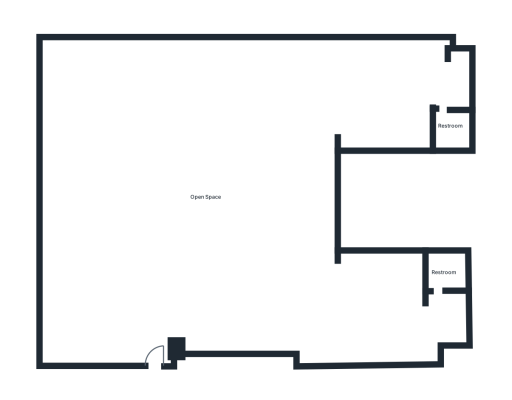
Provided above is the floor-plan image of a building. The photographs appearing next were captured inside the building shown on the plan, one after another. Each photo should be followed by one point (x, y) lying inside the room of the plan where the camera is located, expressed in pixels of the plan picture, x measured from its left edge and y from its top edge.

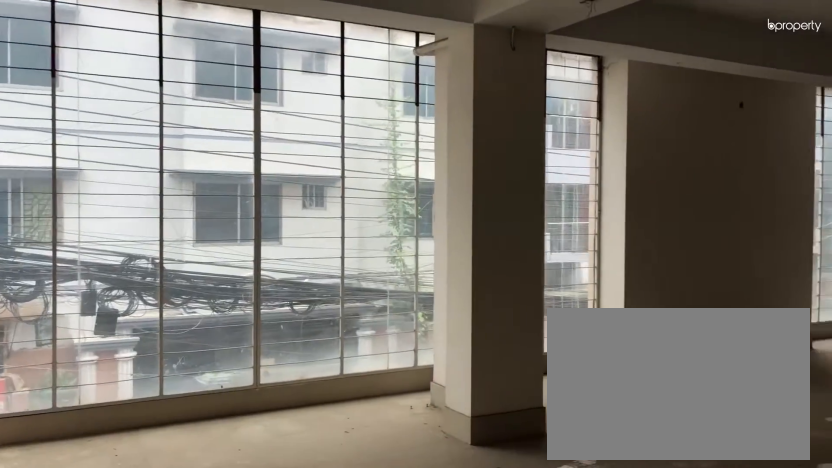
(207, 197)
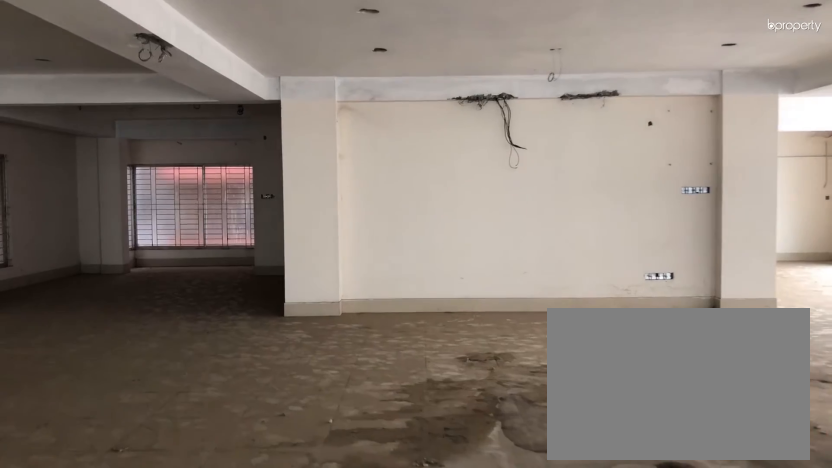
(207, 197)
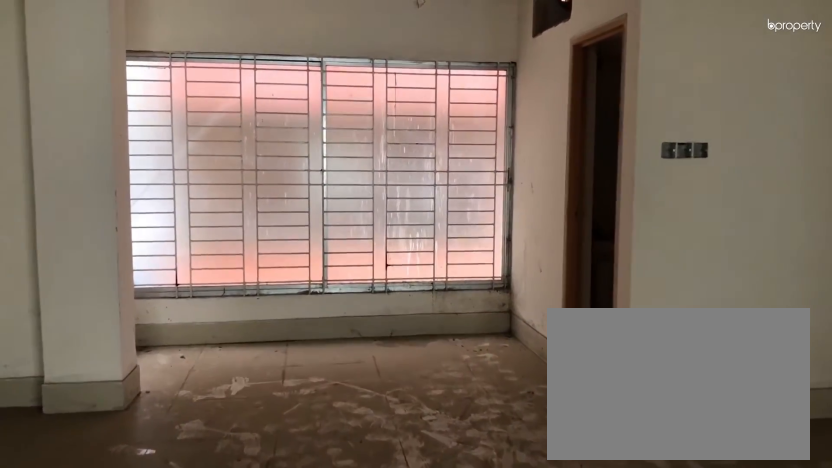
(354, 90)
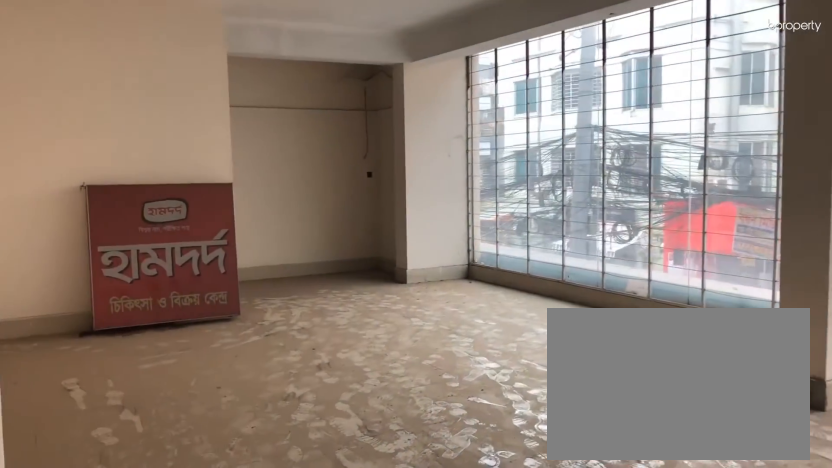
(375, 307)
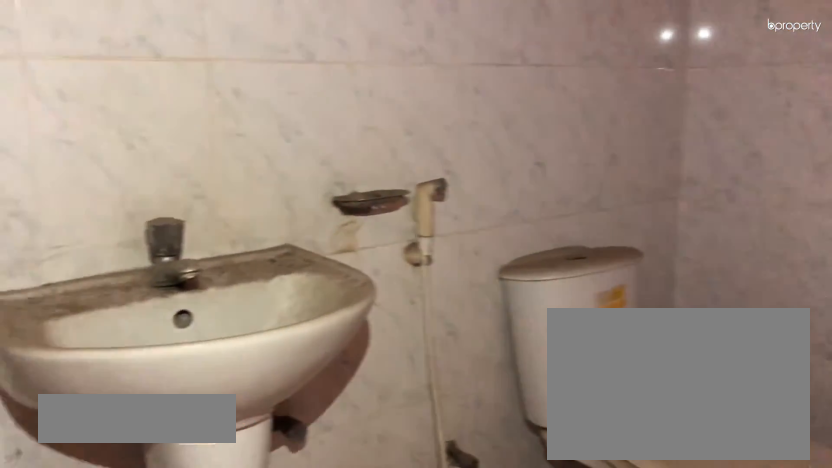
(452, 126)
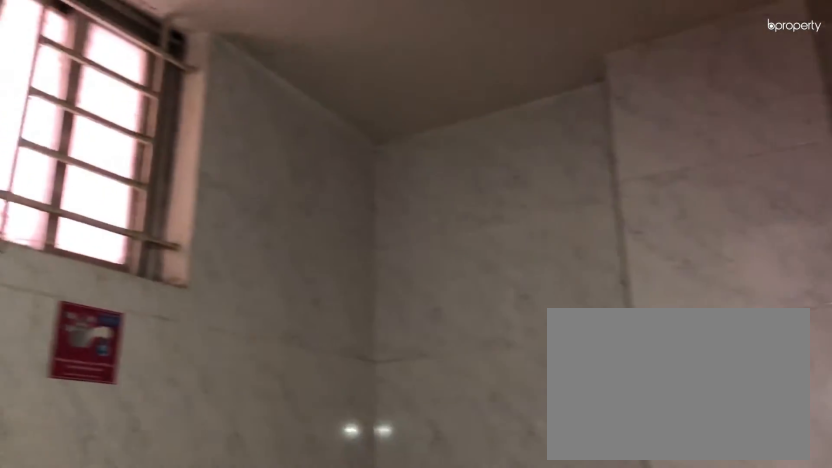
(452, 126)
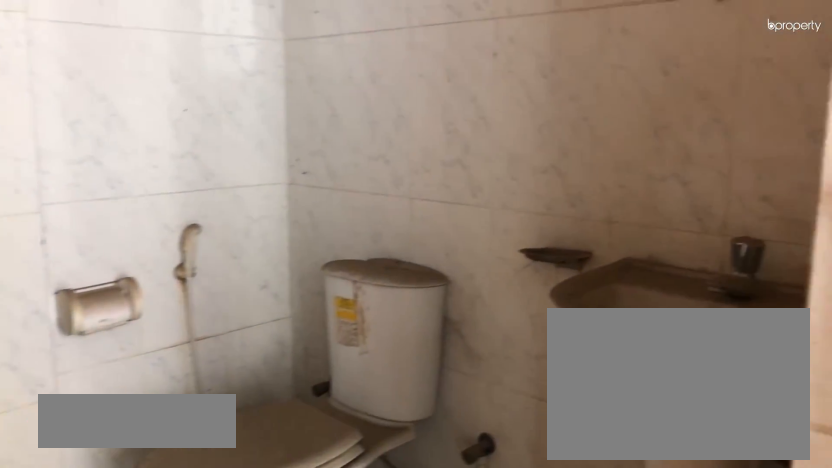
(443, 273)
